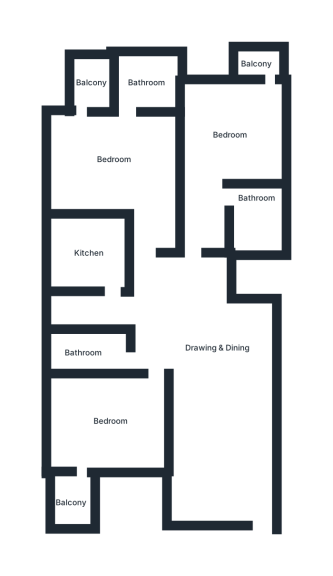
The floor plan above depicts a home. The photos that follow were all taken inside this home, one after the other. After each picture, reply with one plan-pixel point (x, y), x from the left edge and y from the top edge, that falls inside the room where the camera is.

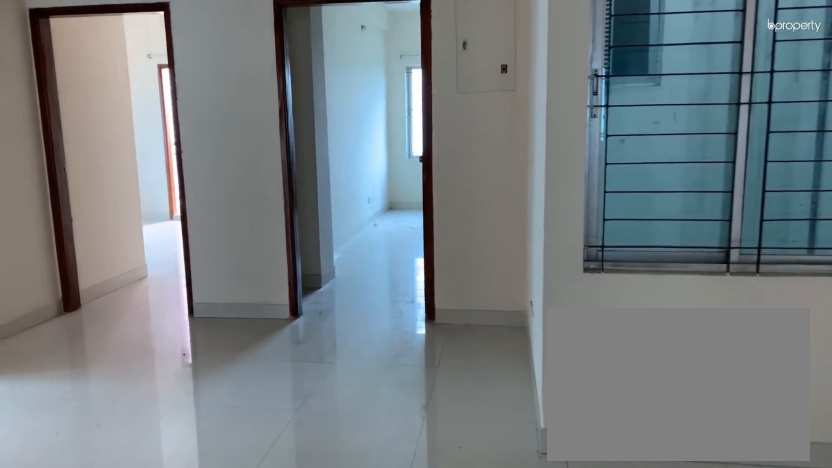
(218, 361)
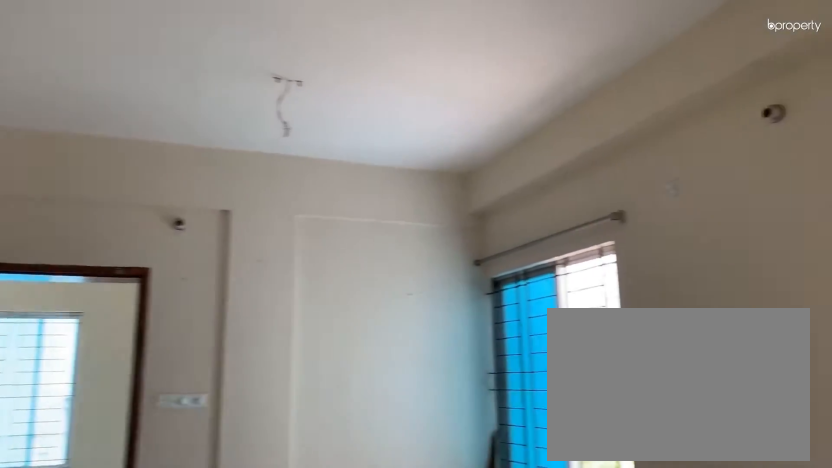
(218, 361)
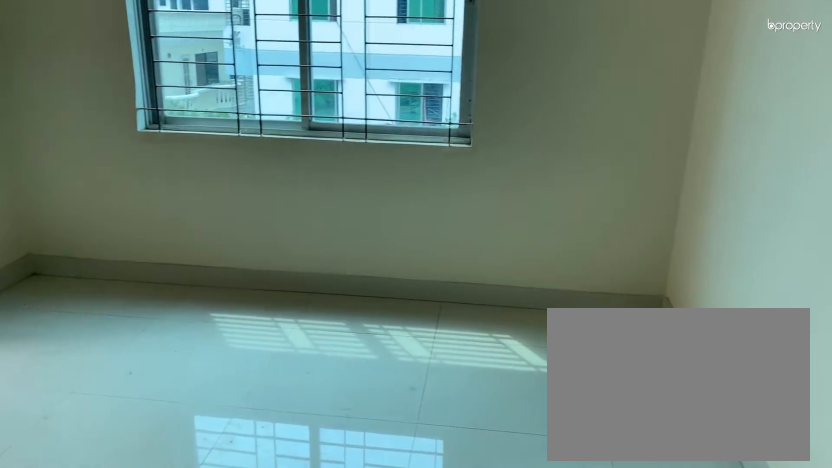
(91, 429)
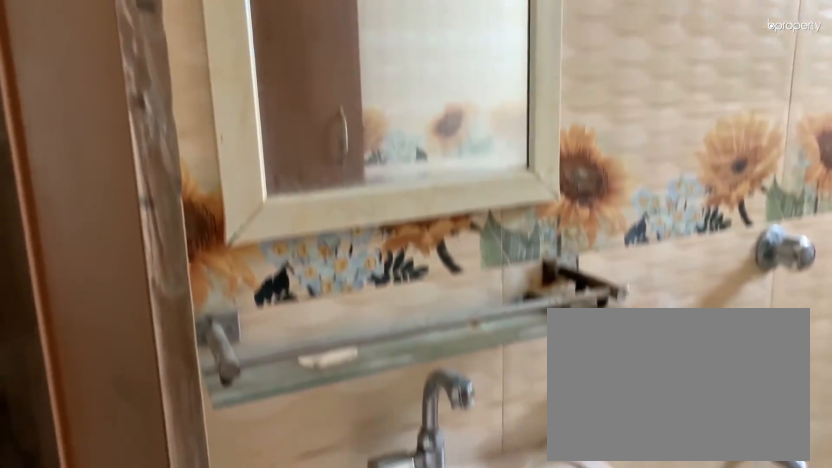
(81, 353)
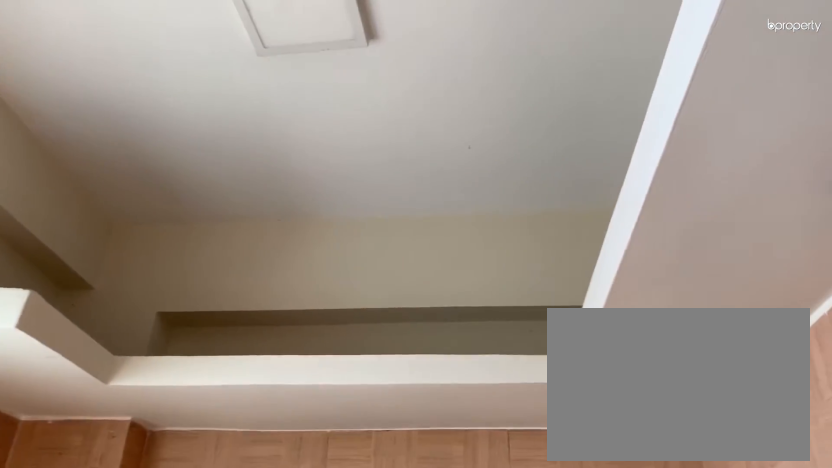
(91, 254)
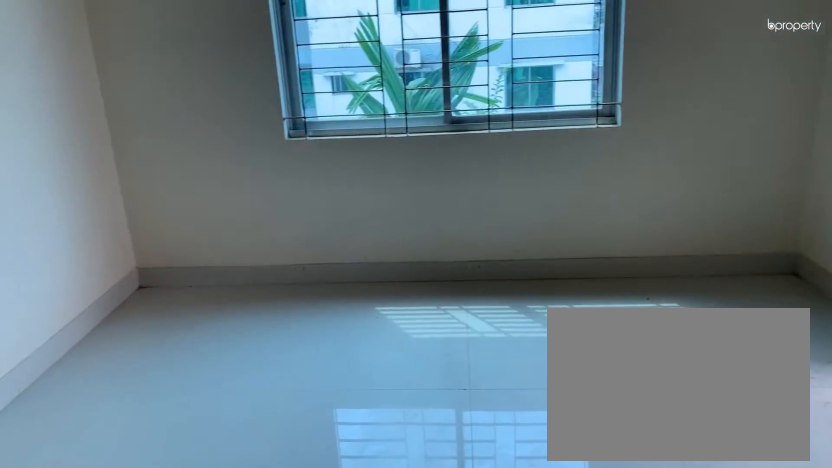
(119, 142)
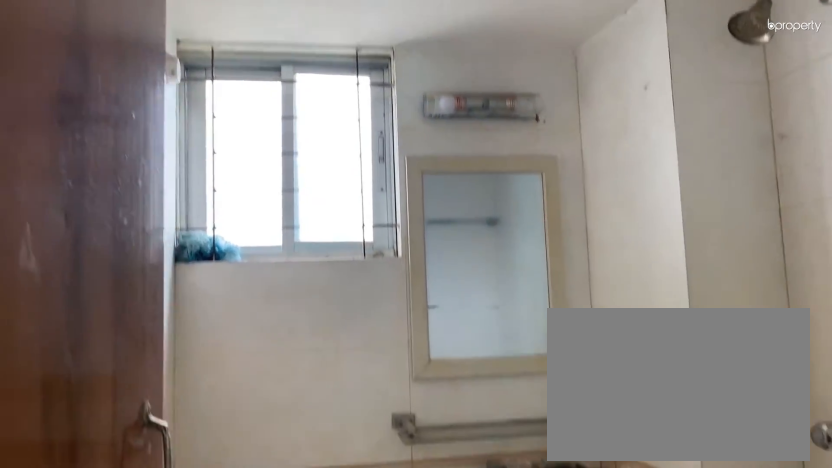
(143, 79)
